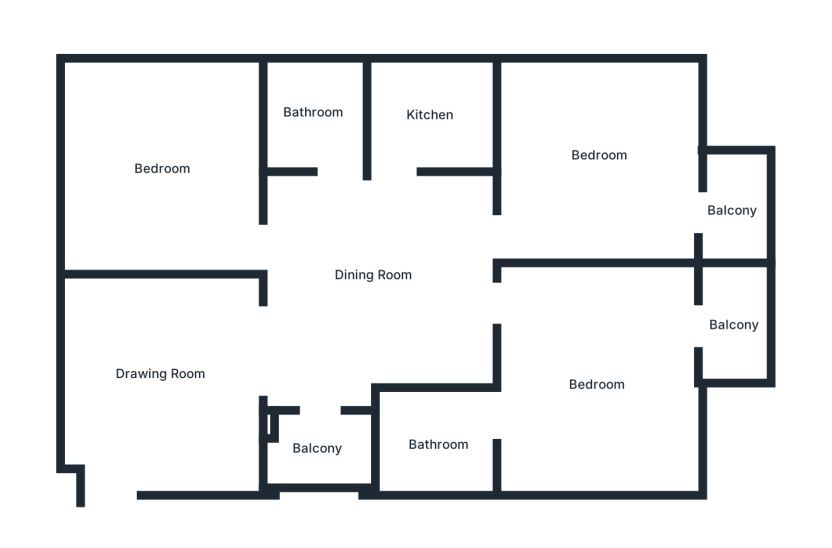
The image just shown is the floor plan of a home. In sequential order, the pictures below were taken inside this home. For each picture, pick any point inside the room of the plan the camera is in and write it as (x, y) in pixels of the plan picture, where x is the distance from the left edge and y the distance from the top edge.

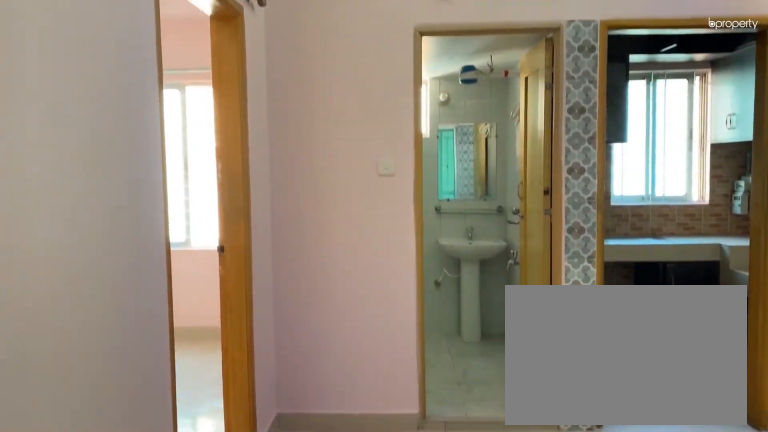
(371, 274)
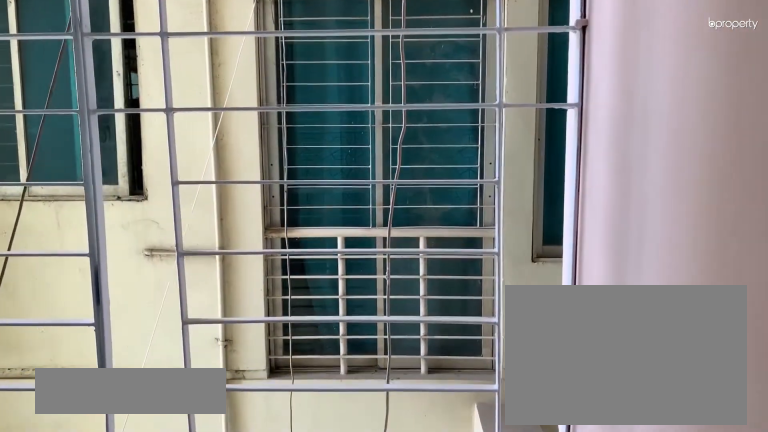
(319, 455)
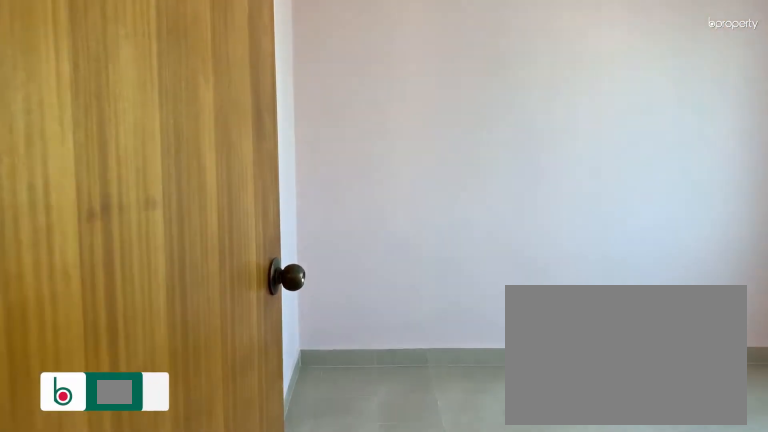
(165, 166)
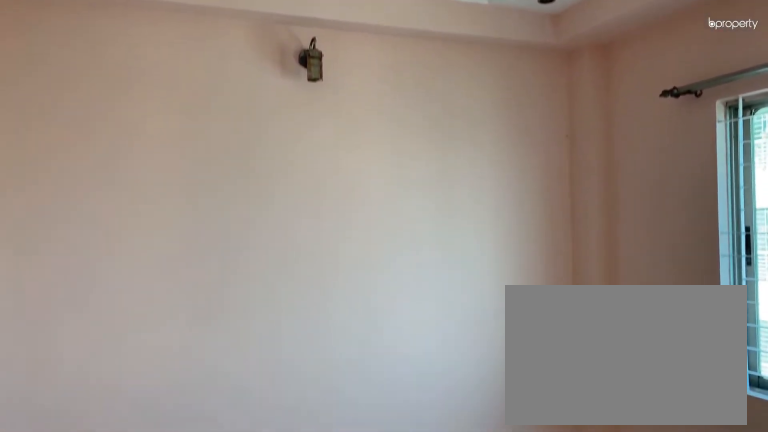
(165, 166)
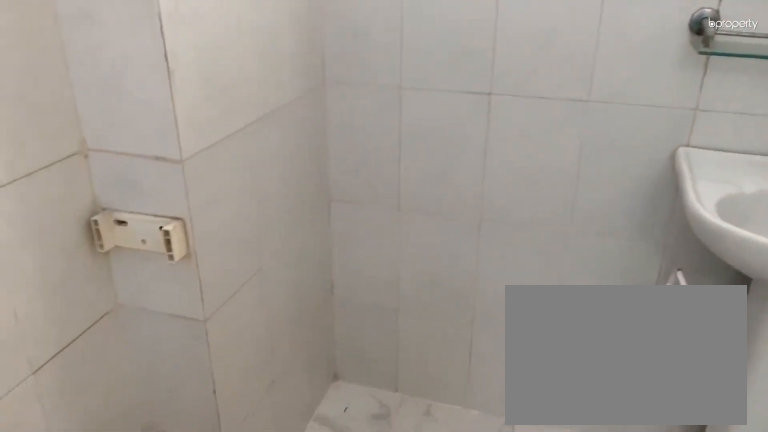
(311, 114)
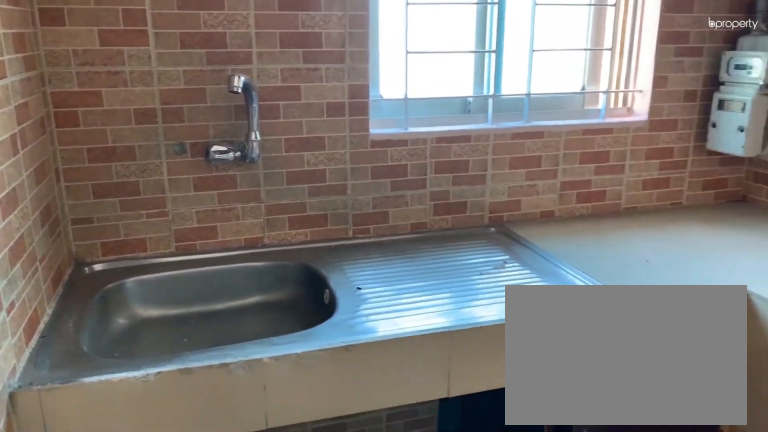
(426, 114)
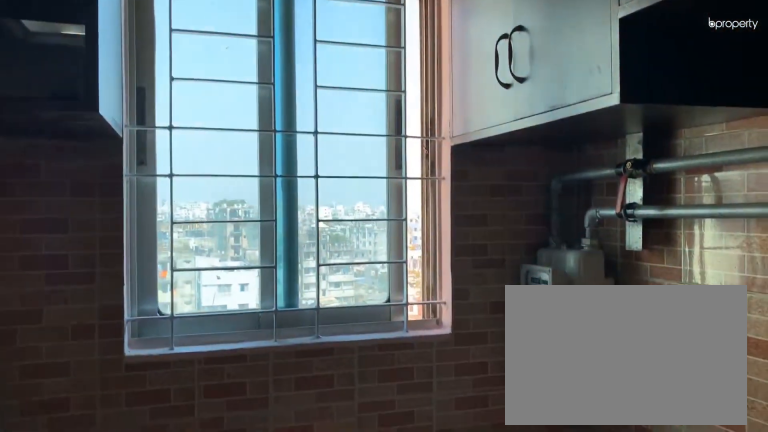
(426, 114)
